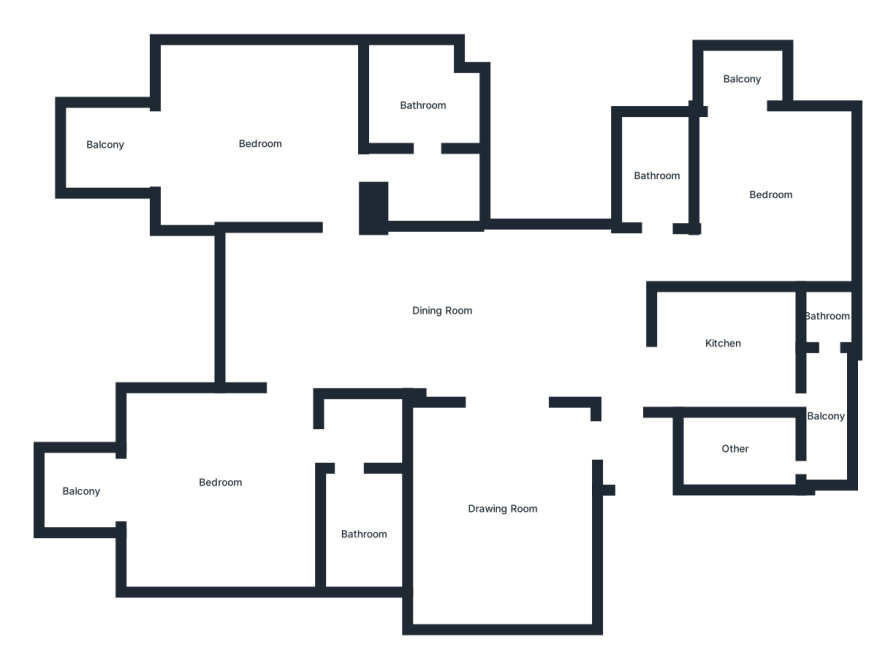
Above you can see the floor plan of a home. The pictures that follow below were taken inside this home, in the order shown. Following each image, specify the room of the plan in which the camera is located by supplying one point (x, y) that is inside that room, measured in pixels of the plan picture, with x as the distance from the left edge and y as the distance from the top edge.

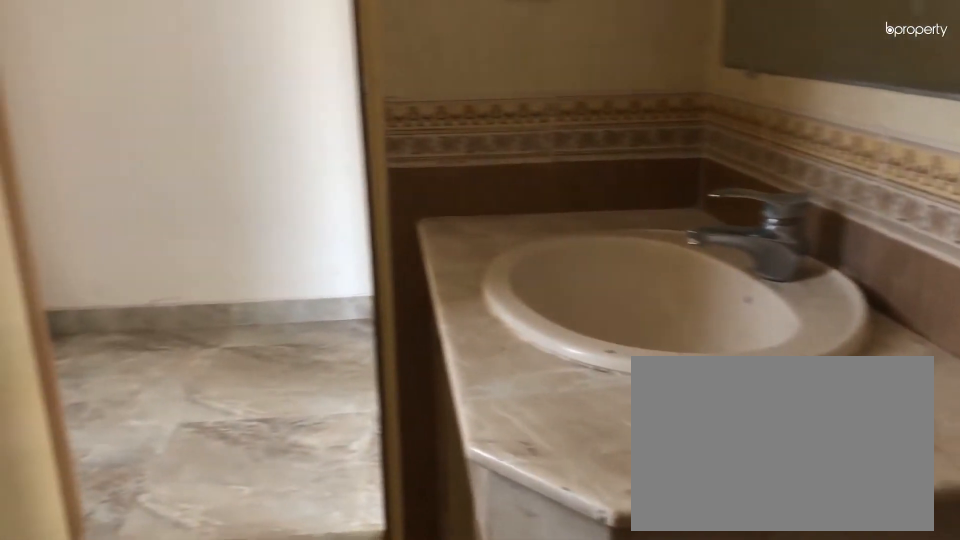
(421, 105)
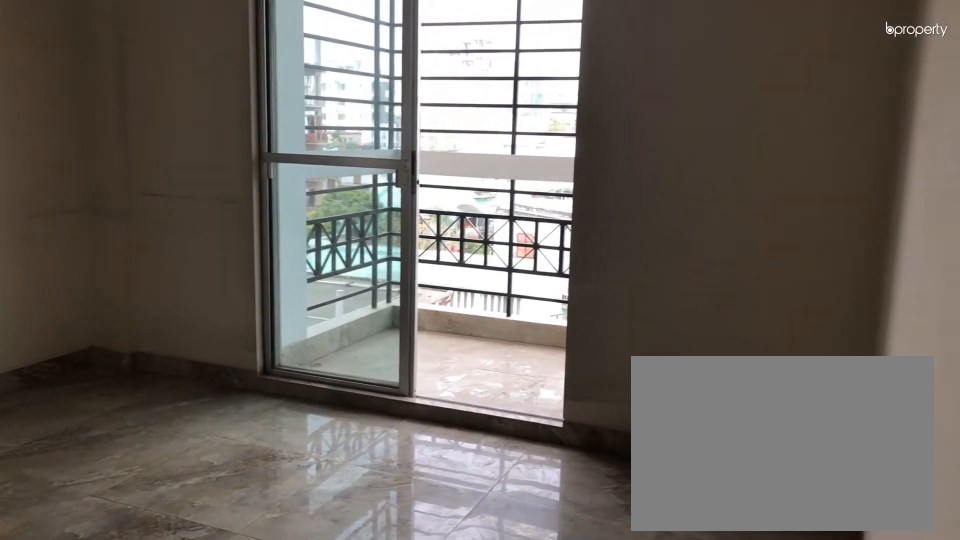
(220, 481)
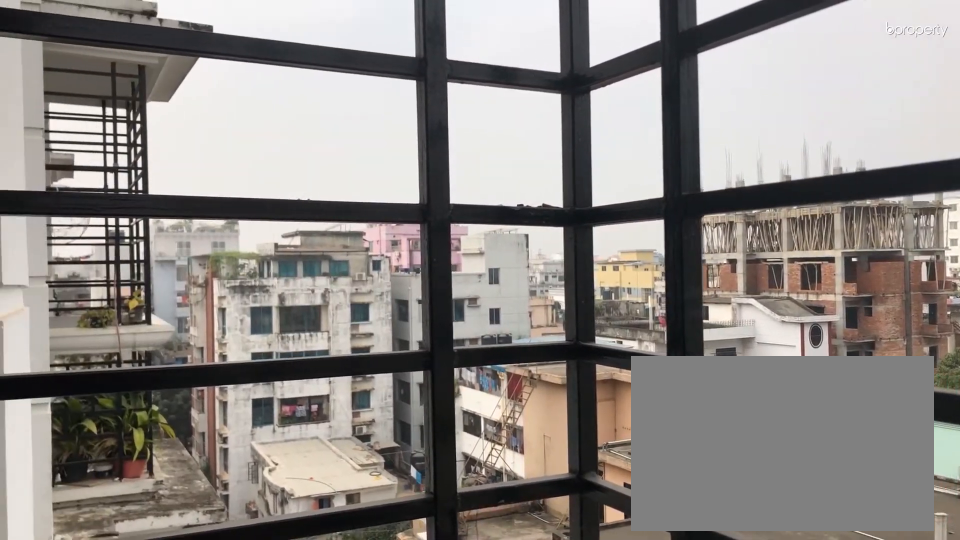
(80, 491)
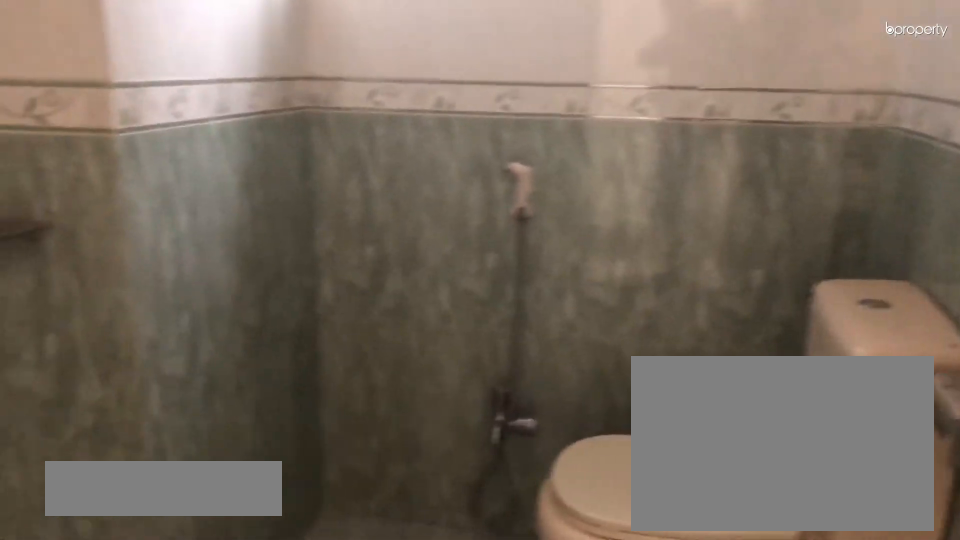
(362, 533)
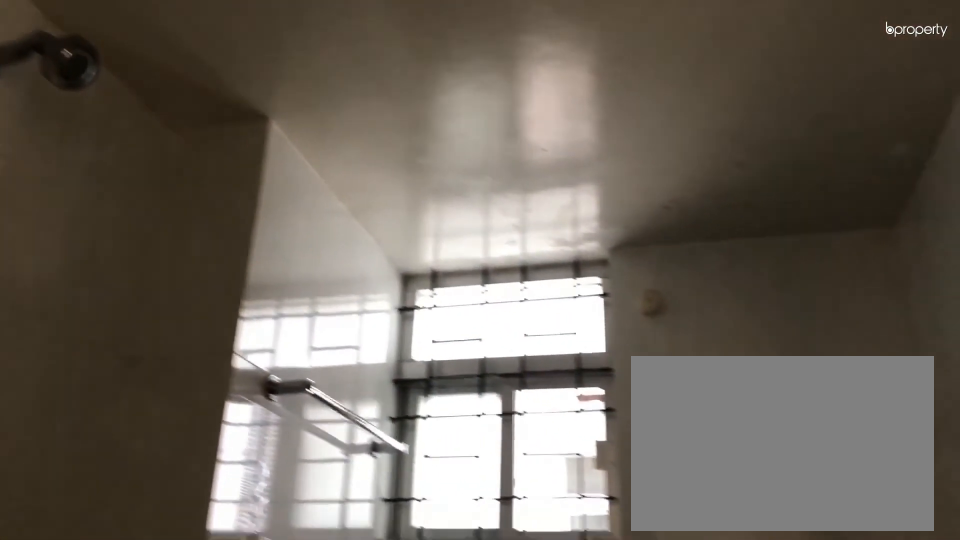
(362, 533)
